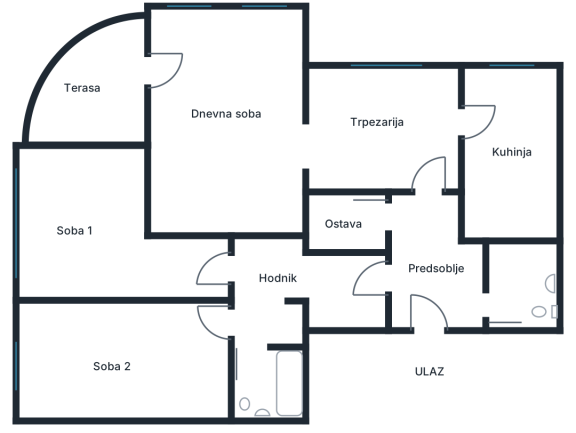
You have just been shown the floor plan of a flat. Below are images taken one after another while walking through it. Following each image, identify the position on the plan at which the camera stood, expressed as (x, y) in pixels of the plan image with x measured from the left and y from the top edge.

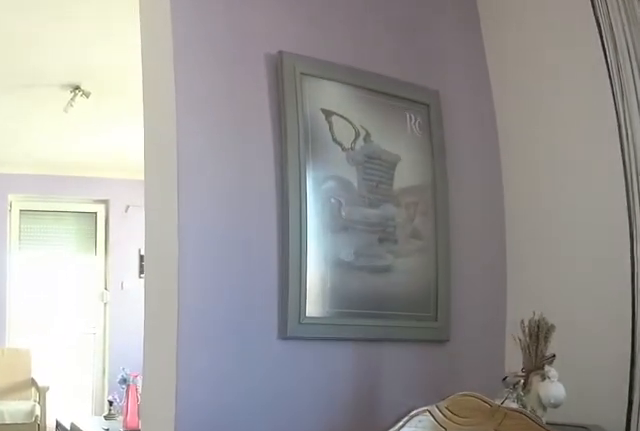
(378, 163)
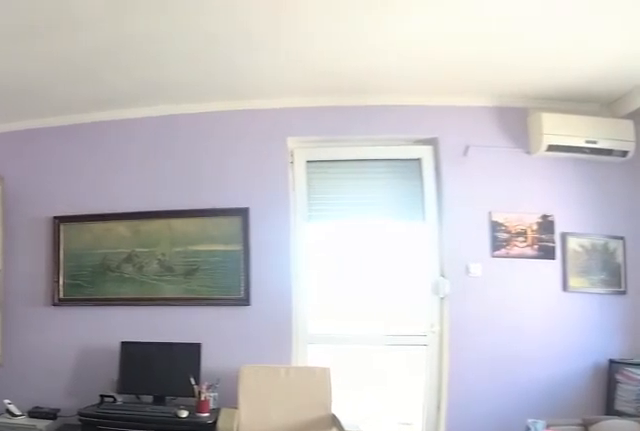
(318, 157)
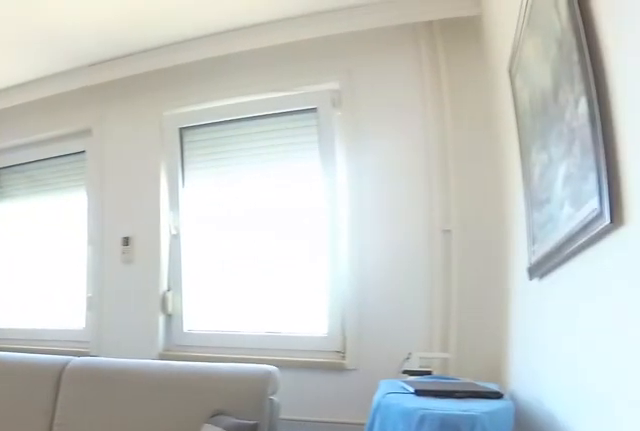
(301, 157)
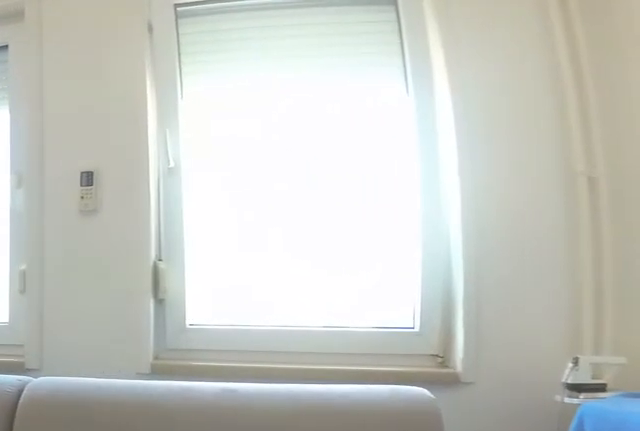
(282, 123)
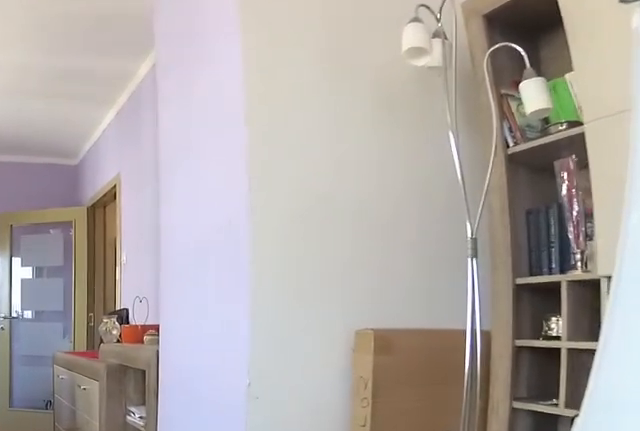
(221, 151)
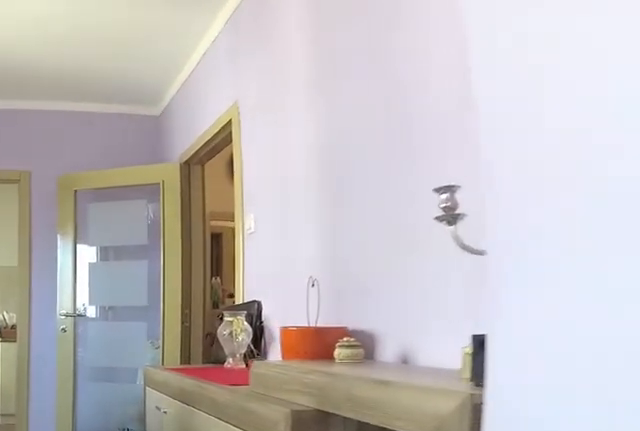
(296, 149)
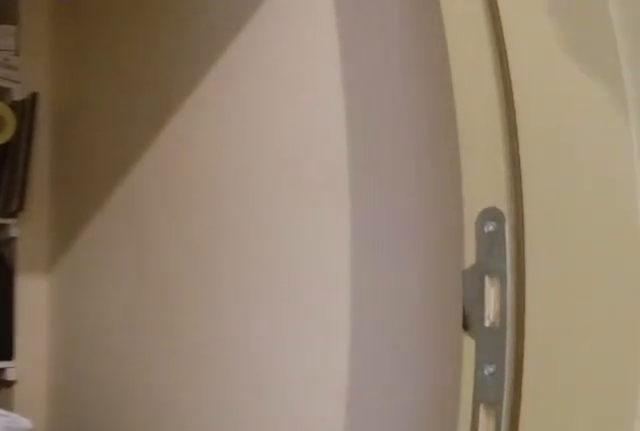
(405, 217)
